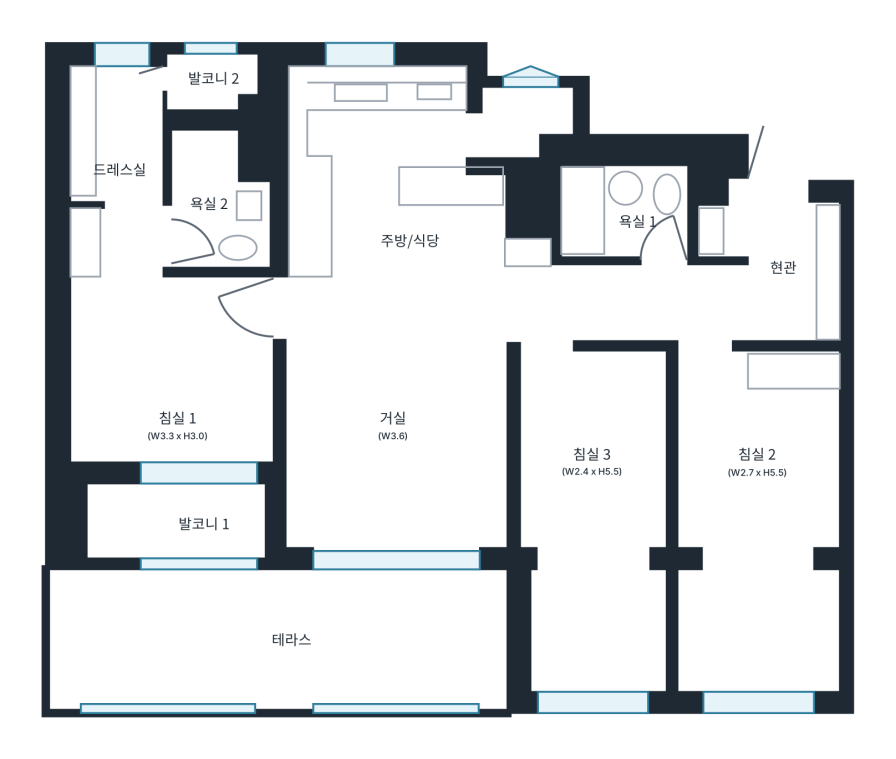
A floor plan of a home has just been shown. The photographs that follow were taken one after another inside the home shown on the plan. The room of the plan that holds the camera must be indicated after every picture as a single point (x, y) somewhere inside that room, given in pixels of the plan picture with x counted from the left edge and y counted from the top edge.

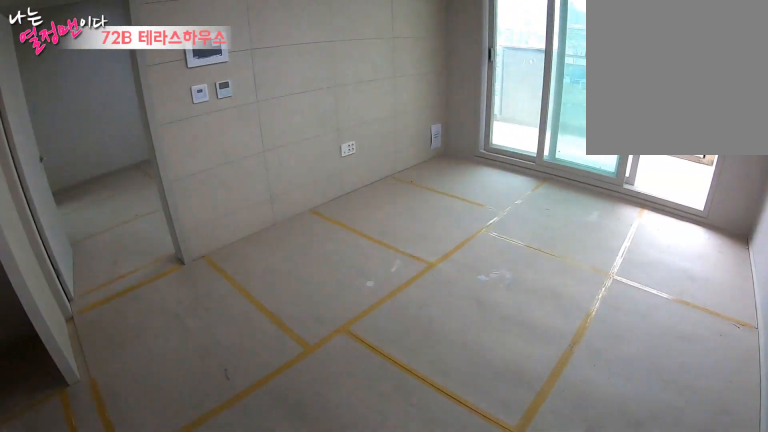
(389, 433)
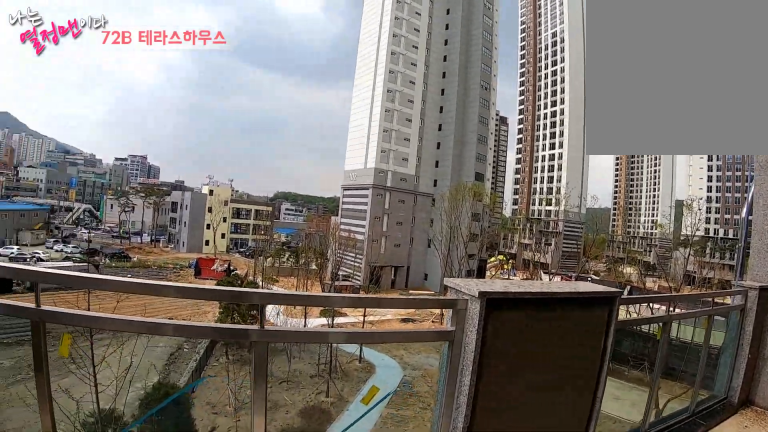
(286, 639)
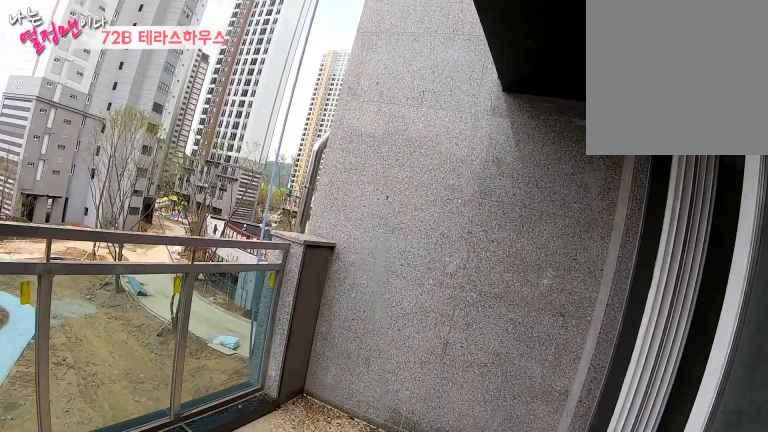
(286, 639)
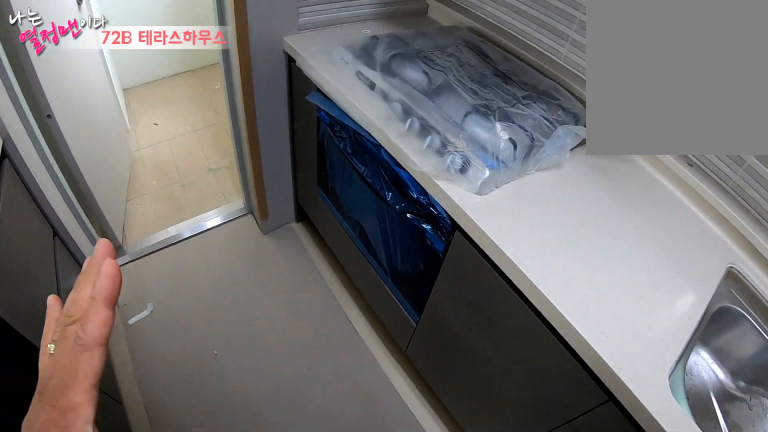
(401, 240)
